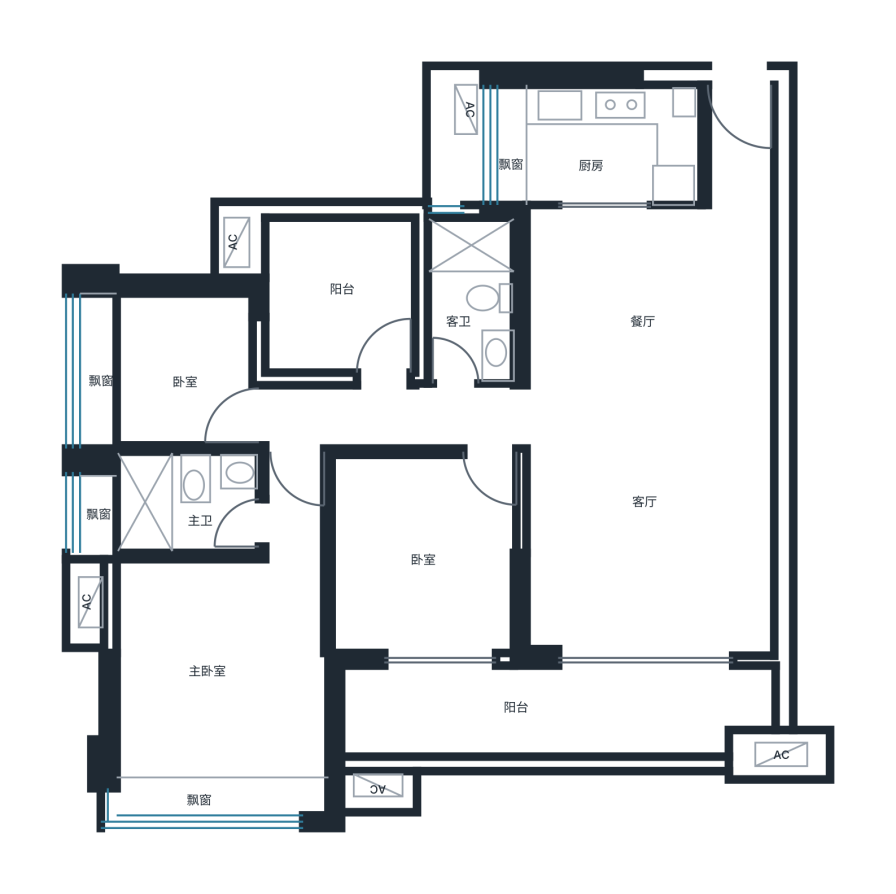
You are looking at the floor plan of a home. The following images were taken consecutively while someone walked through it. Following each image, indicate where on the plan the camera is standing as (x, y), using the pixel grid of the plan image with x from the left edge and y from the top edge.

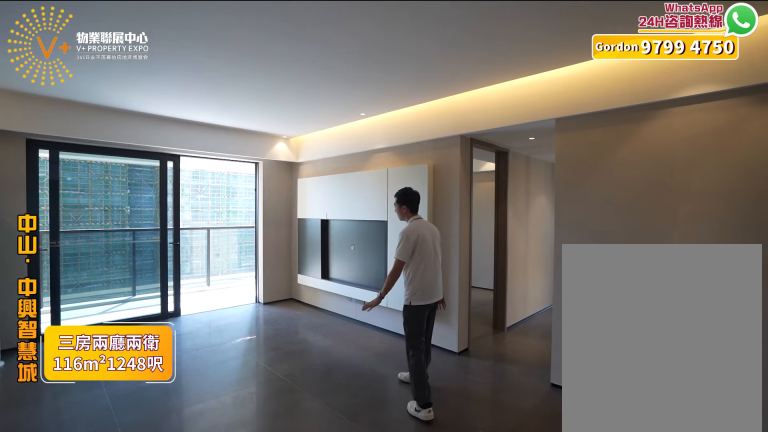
(720, 453)
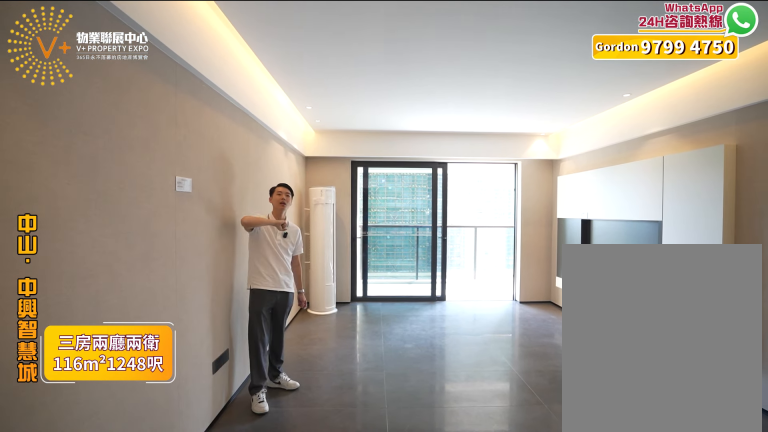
(716, 453)
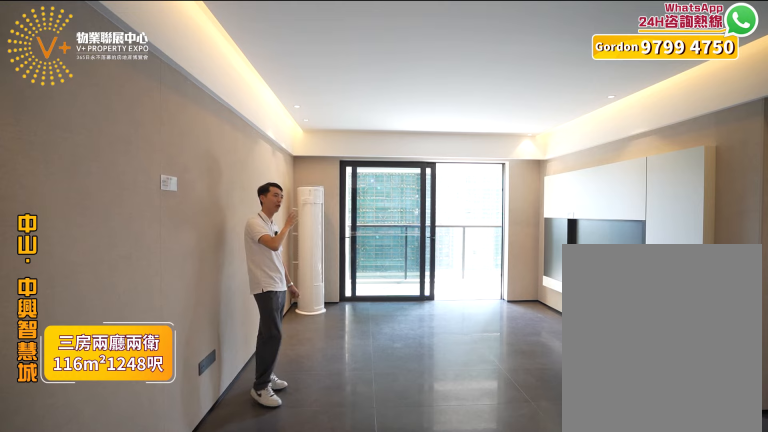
(714, 453)
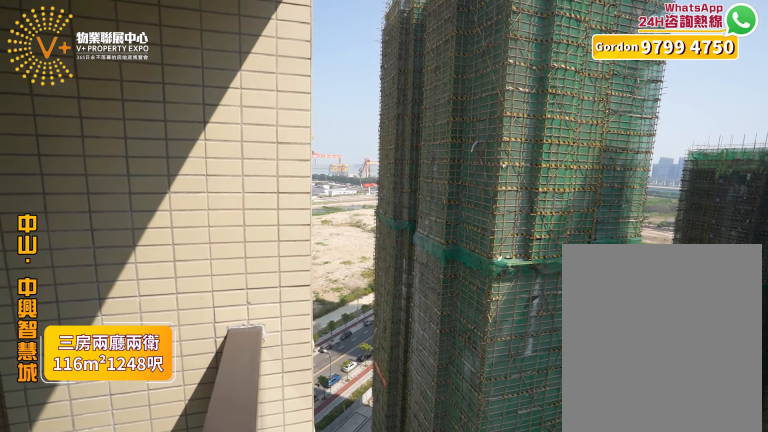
(626, 690)
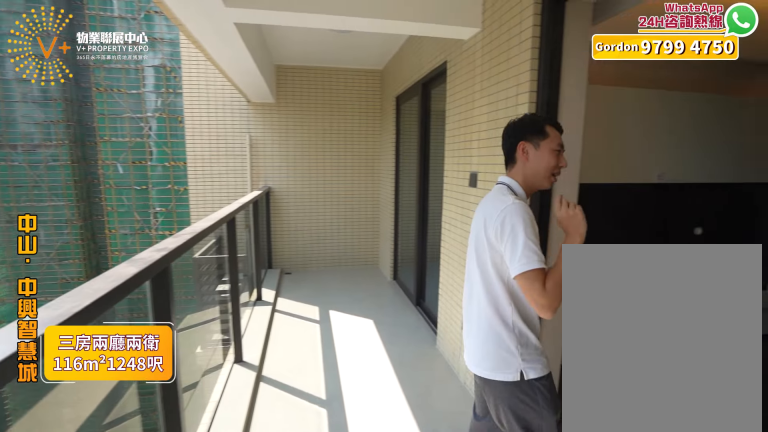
(629, 688)
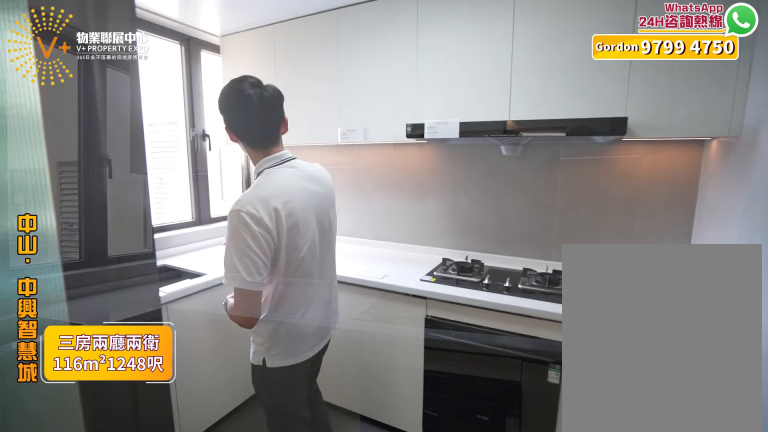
(607, 148)
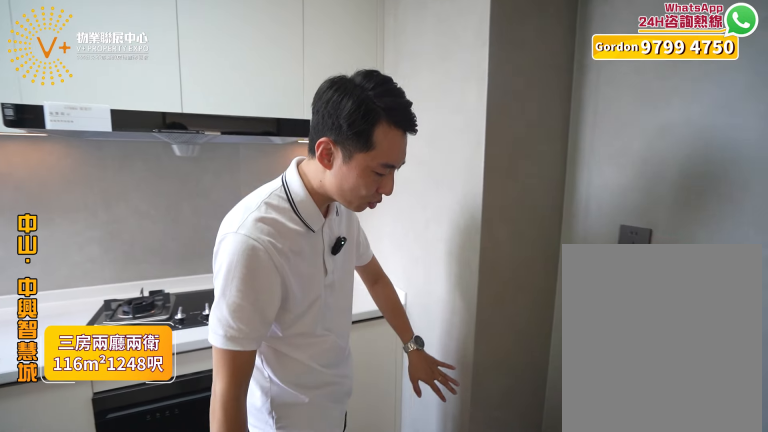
(613, 153)
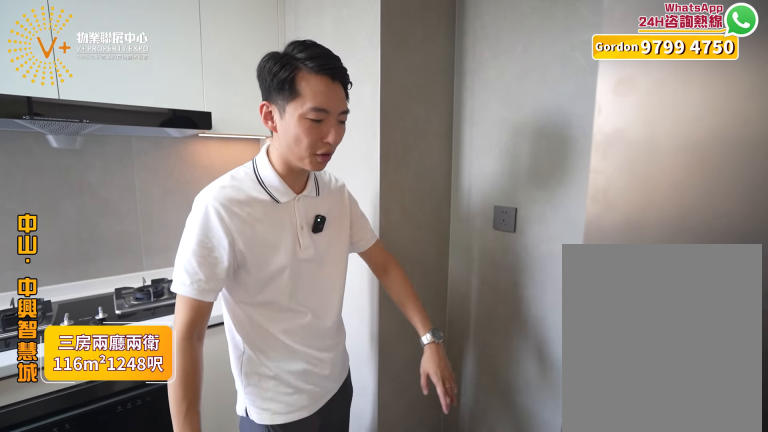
(614, 154)
